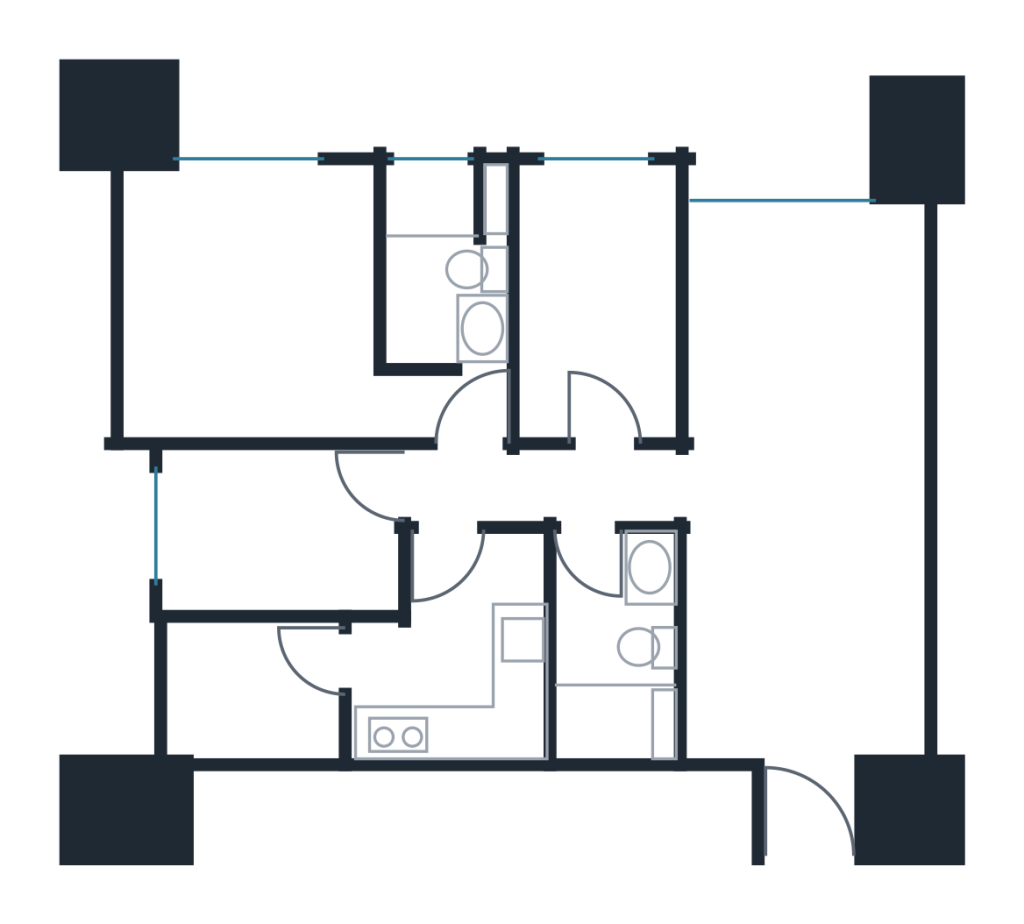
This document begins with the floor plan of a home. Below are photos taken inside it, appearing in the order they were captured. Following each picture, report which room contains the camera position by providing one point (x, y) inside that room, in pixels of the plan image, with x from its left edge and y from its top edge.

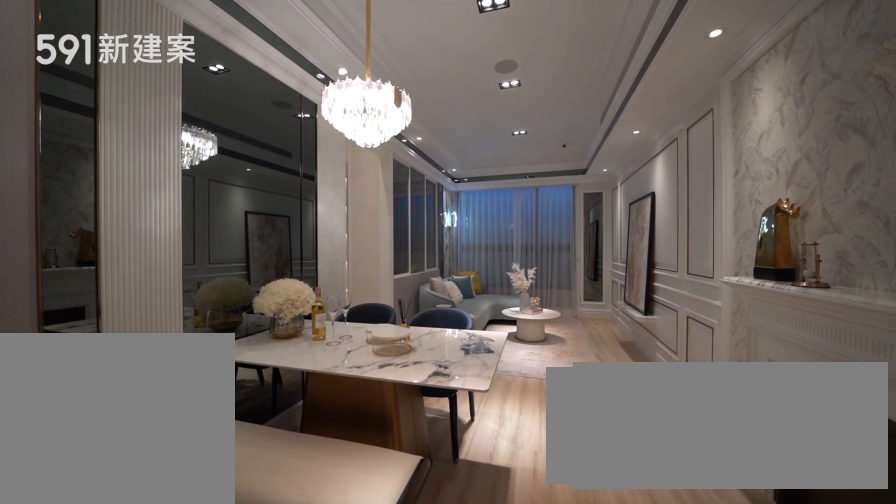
(804, 639)
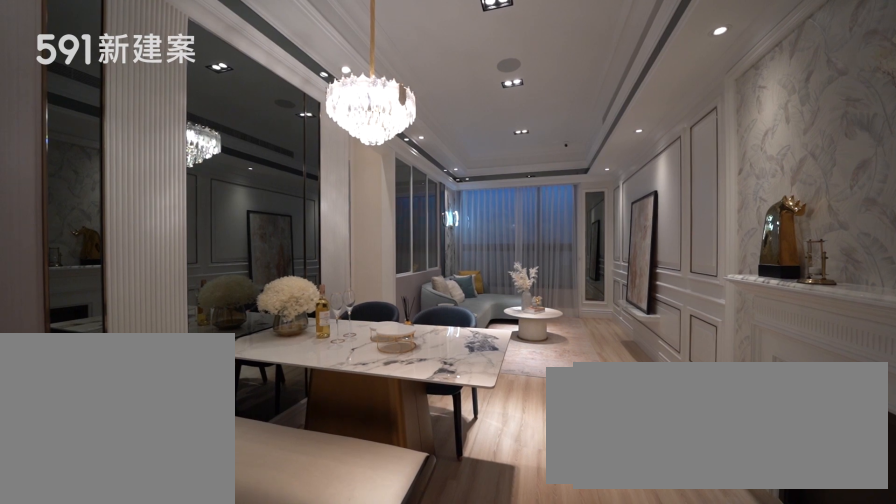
(804, 639)
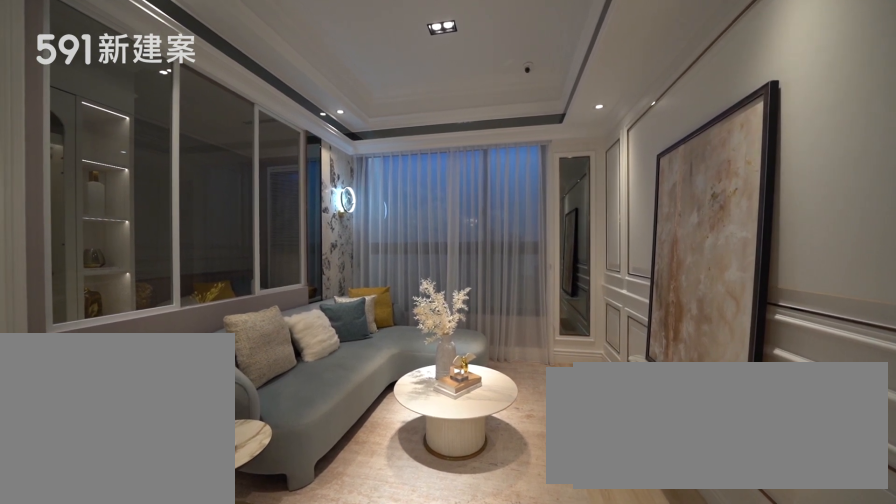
(804, 331)
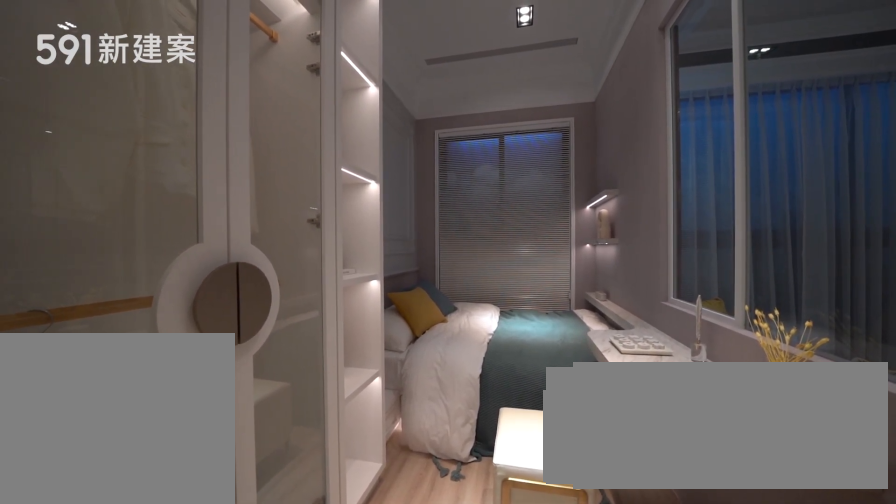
(595, 298)
